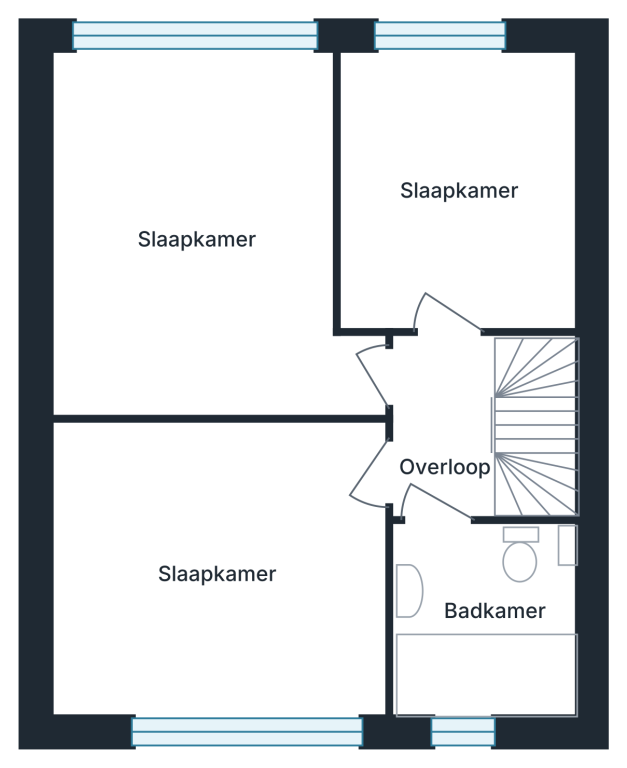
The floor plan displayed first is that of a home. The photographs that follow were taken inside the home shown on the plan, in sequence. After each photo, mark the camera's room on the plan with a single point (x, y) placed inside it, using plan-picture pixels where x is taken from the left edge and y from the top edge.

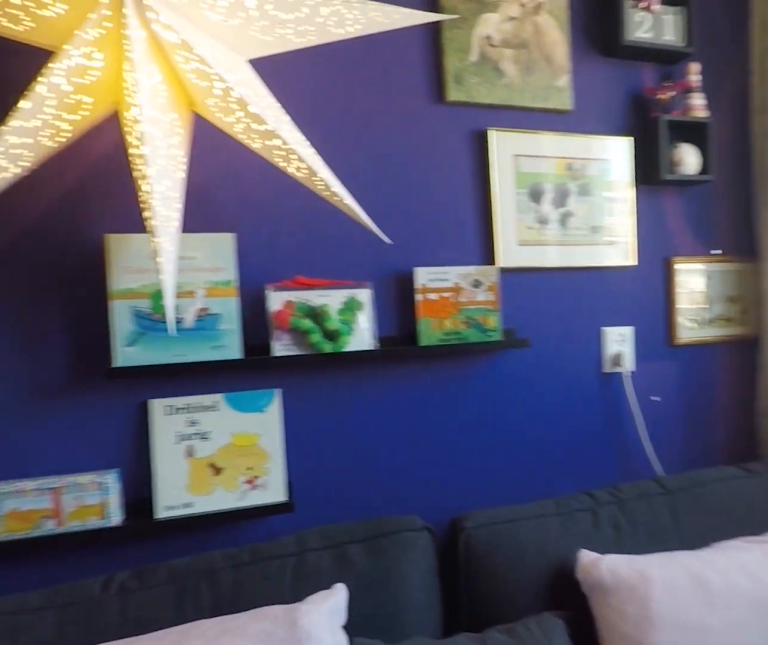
(459, 187)
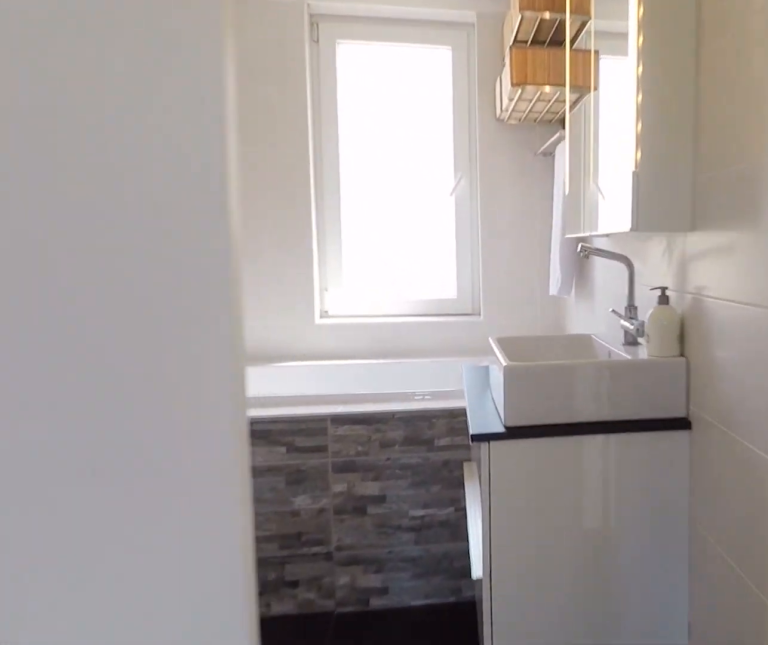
(443, 426)
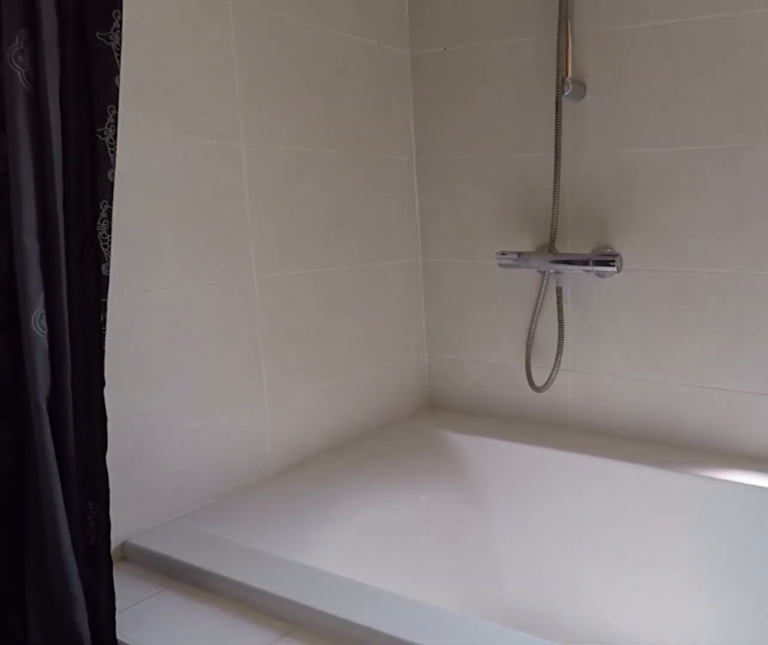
(485, 622)
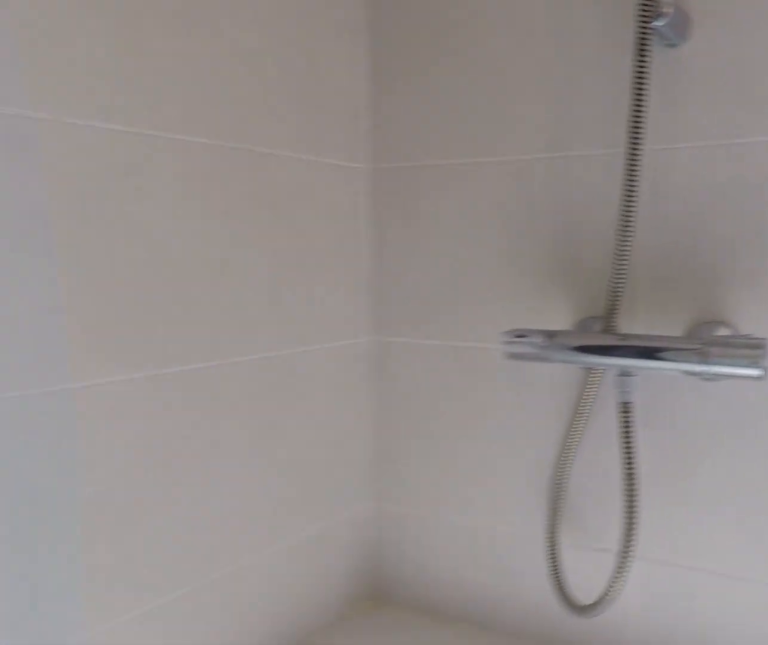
(485, 622)
